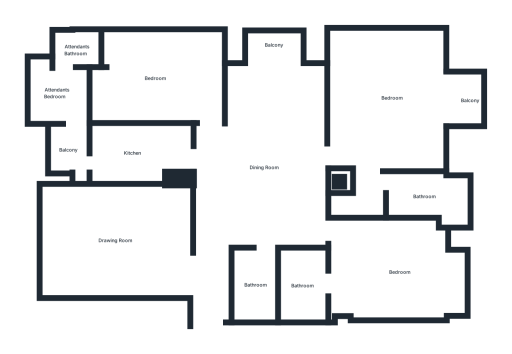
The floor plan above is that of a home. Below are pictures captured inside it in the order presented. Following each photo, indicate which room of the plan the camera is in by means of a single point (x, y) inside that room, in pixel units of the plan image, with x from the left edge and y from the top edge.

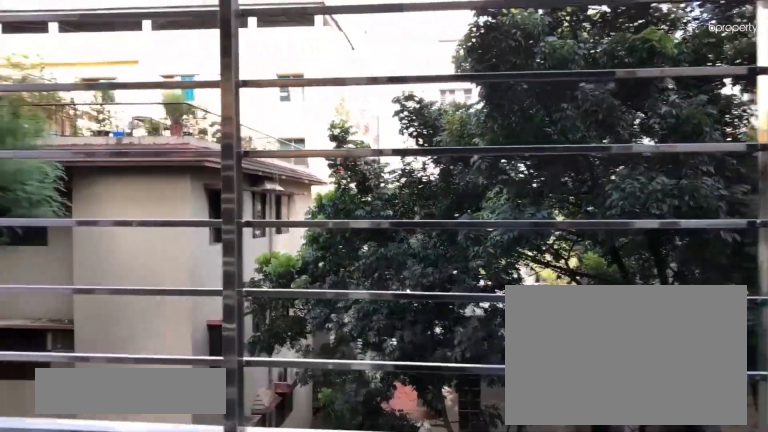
(472, 100)
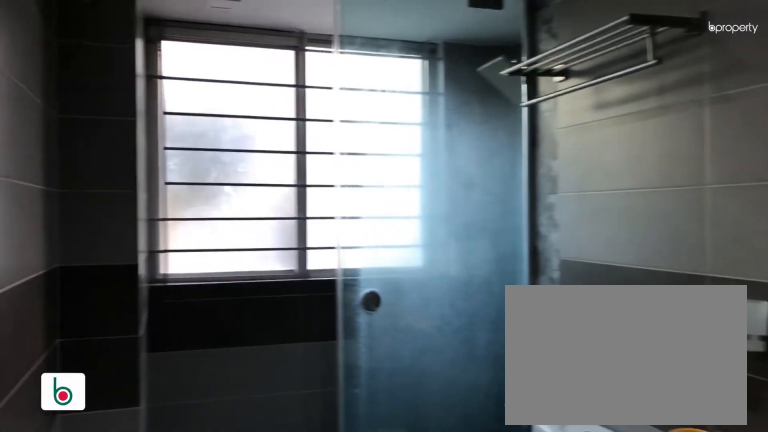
(430, 197)
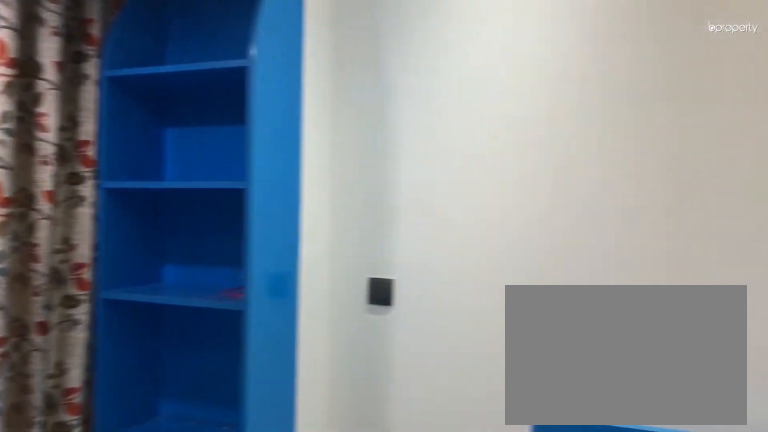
(399, 273)
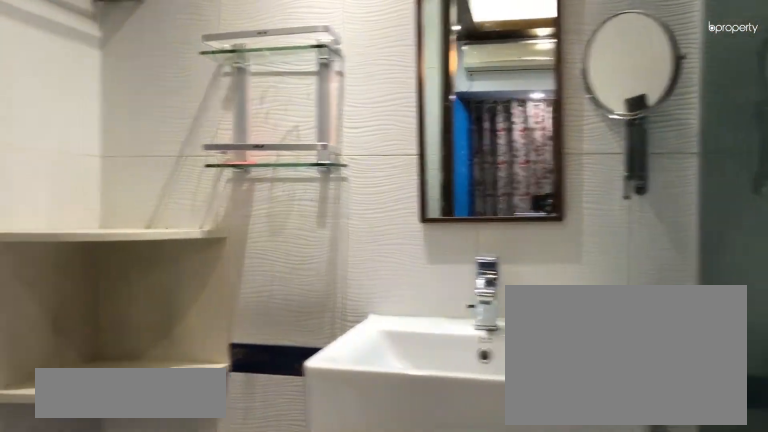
(301, 285)
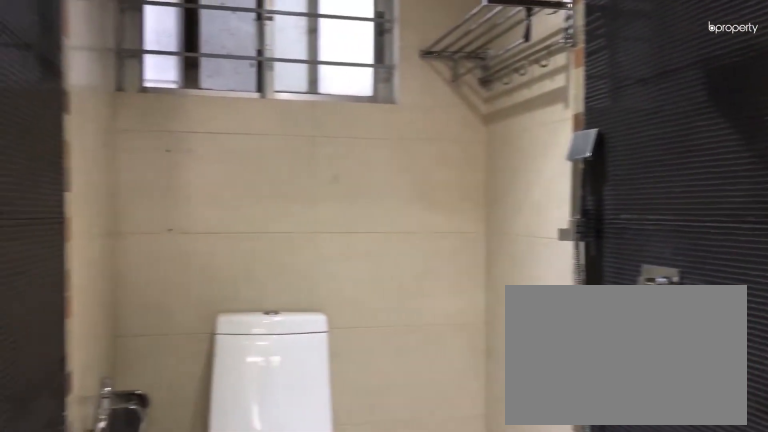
(254, 285)
